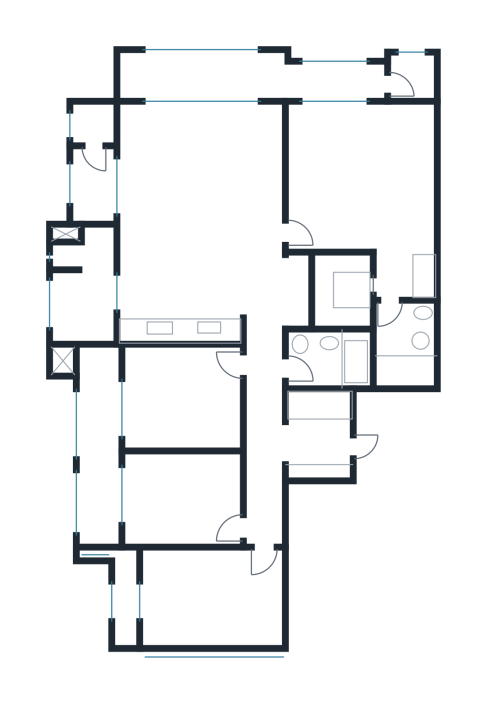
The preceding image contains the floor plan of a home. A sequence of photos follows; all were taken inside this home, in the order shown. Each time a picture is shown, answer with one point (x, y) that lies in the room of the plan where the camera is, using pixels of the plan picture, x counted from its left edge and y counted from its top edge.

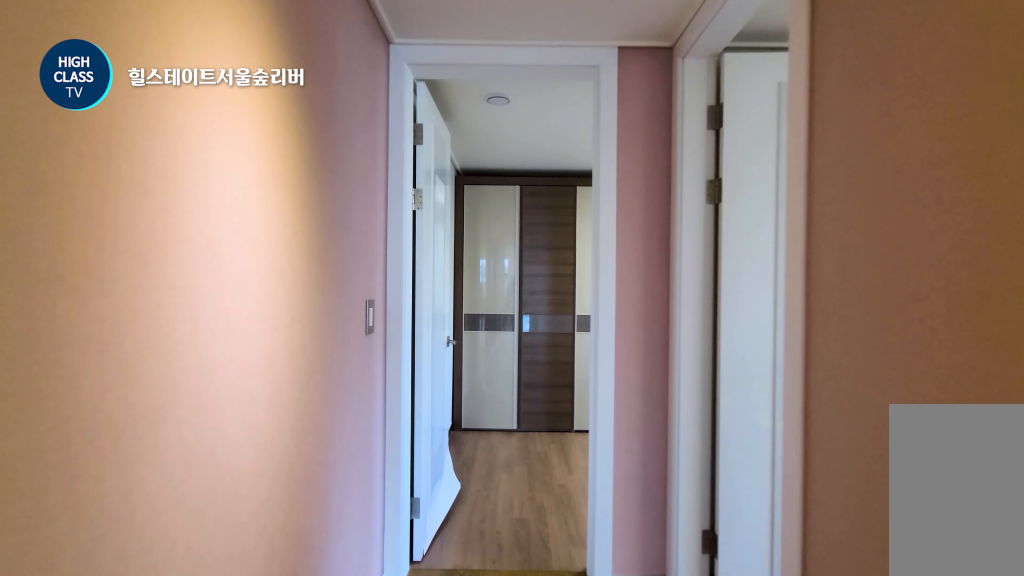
(263, 434)
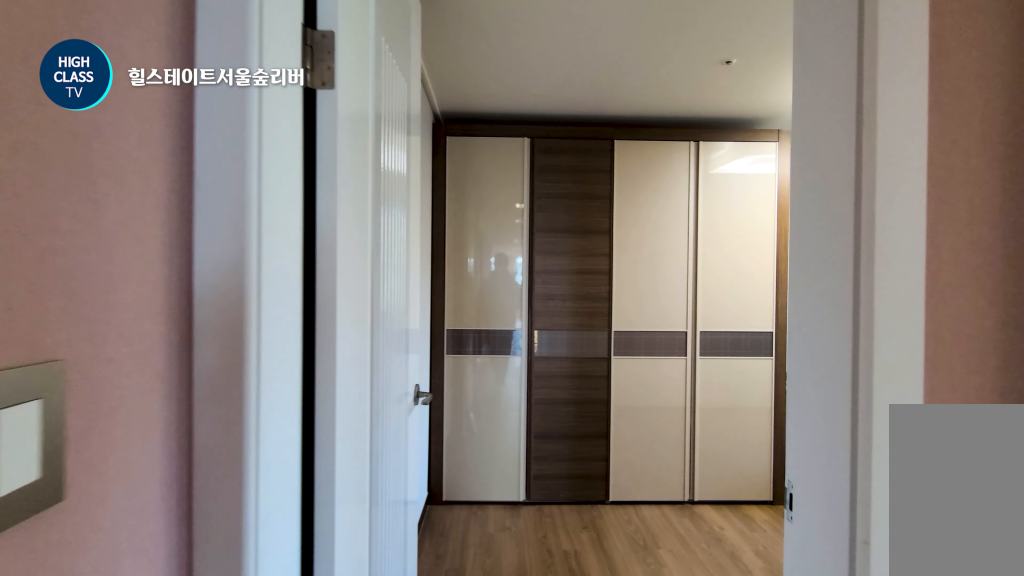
(263, 434)
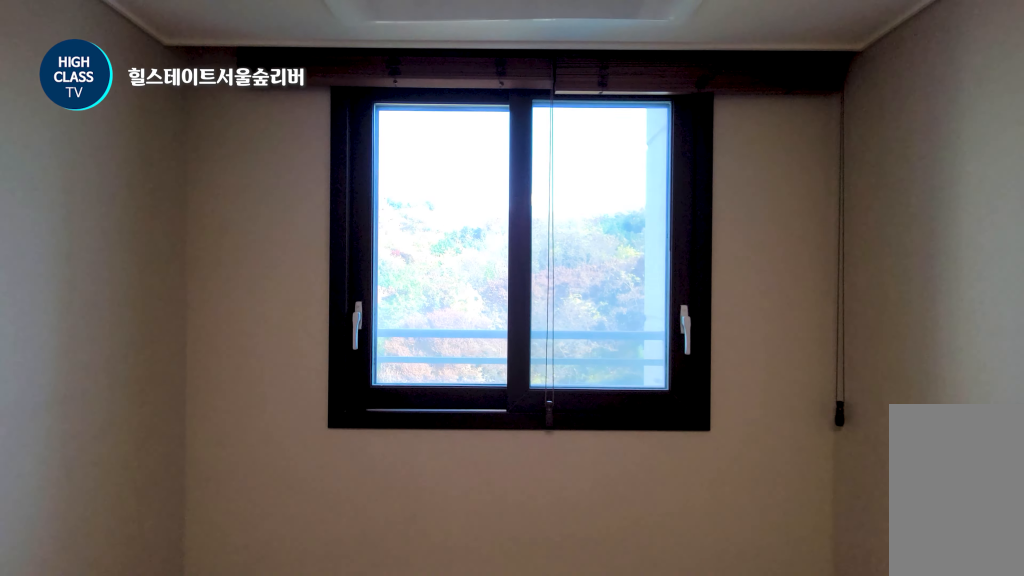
(196, 599)
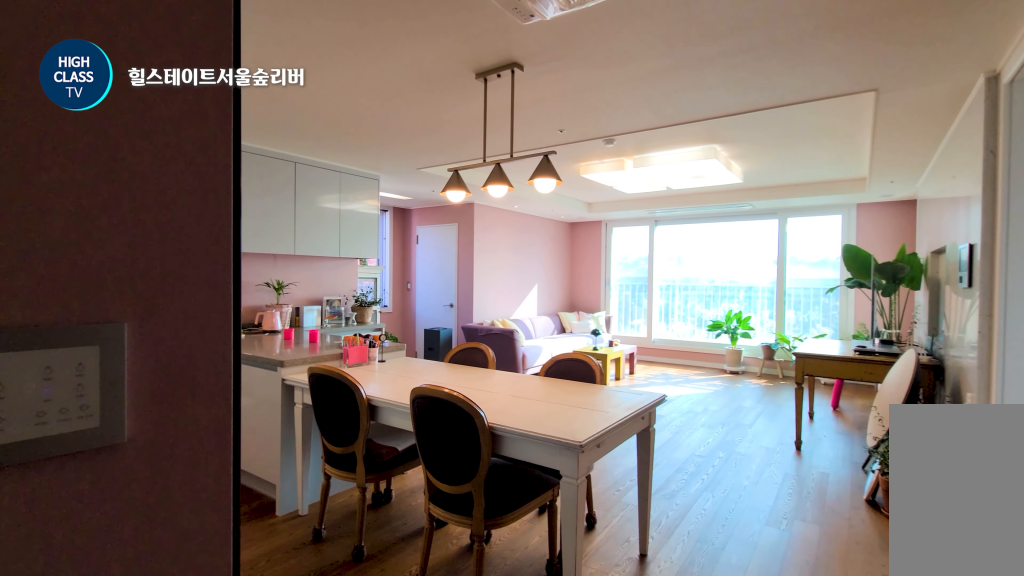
(263, 434)
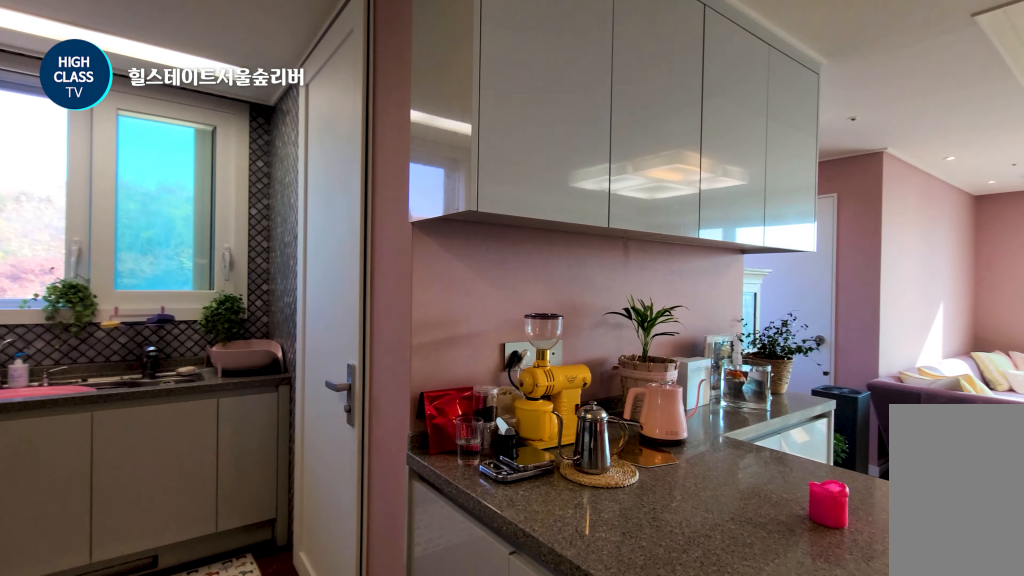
(201, 206)
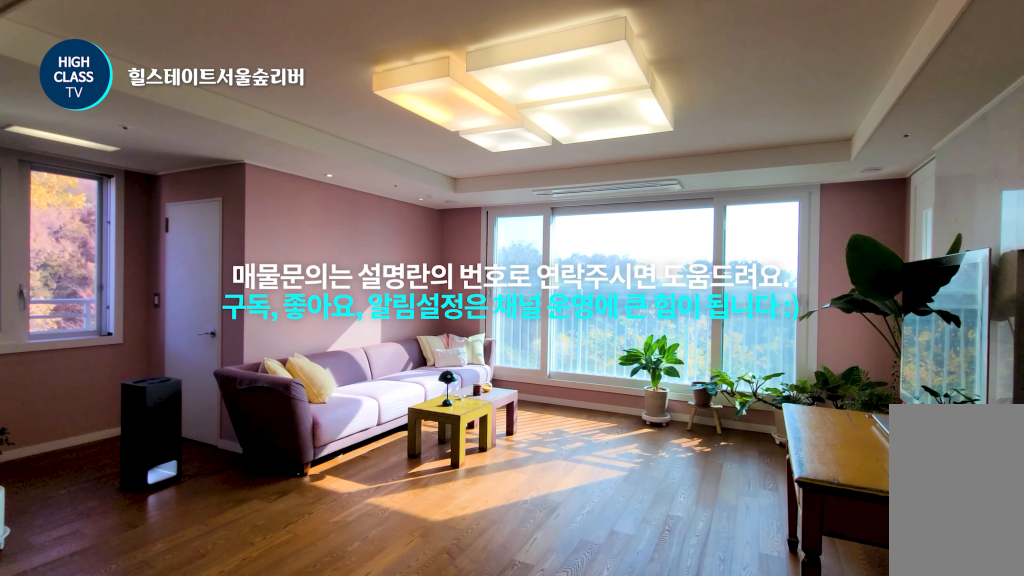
(201, 206)
